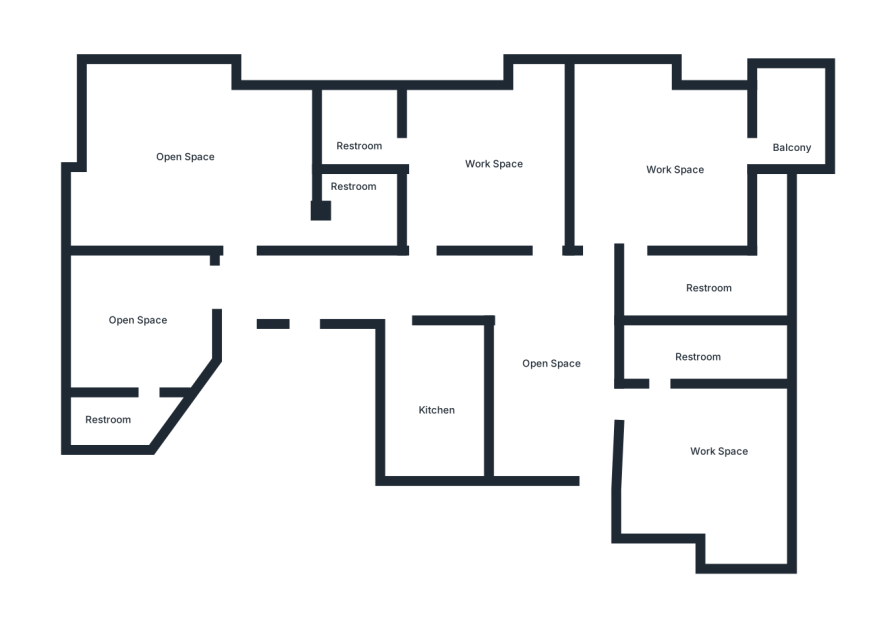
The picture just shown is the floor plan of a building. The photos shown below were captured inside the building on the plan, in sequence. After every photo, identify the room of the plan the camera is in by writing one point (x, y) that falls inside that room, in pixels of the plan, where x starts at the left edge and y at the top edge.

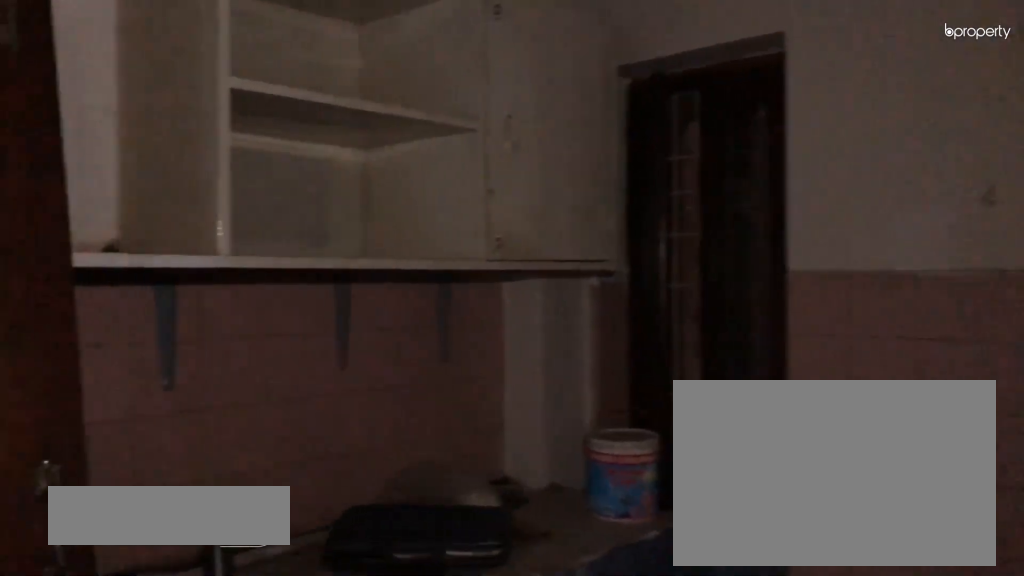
(439, 402)
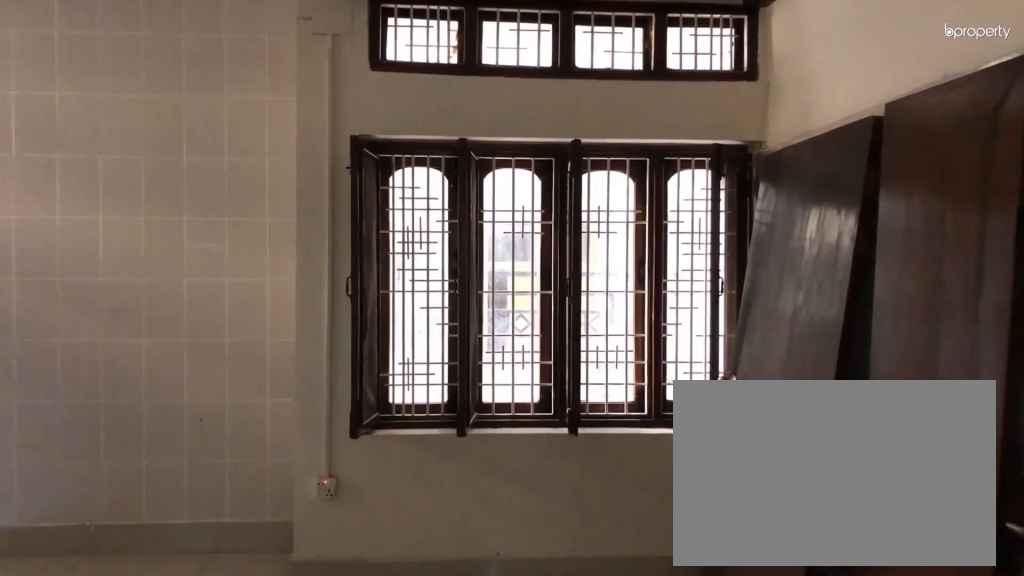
(205, 178)
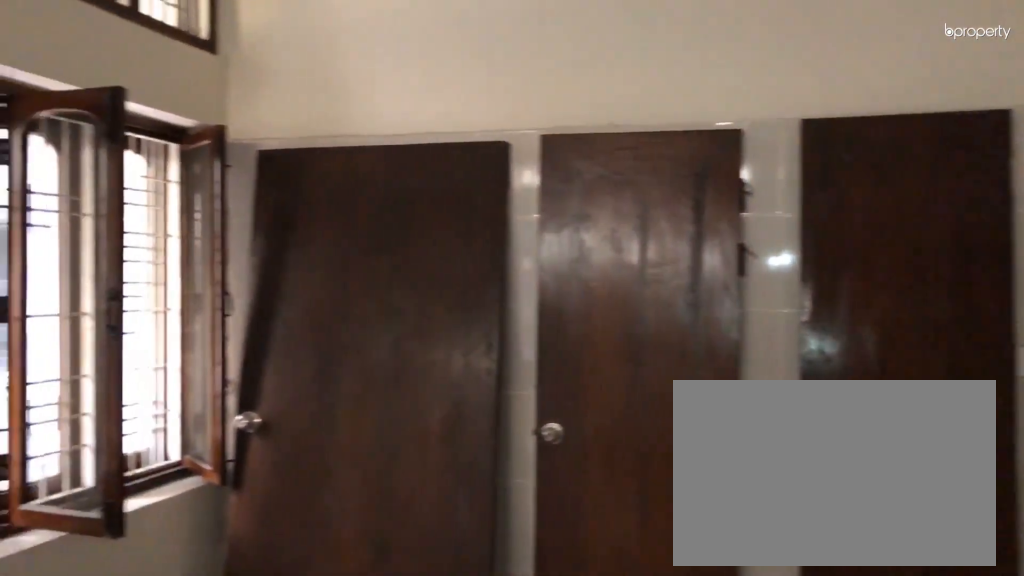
(205, 178)
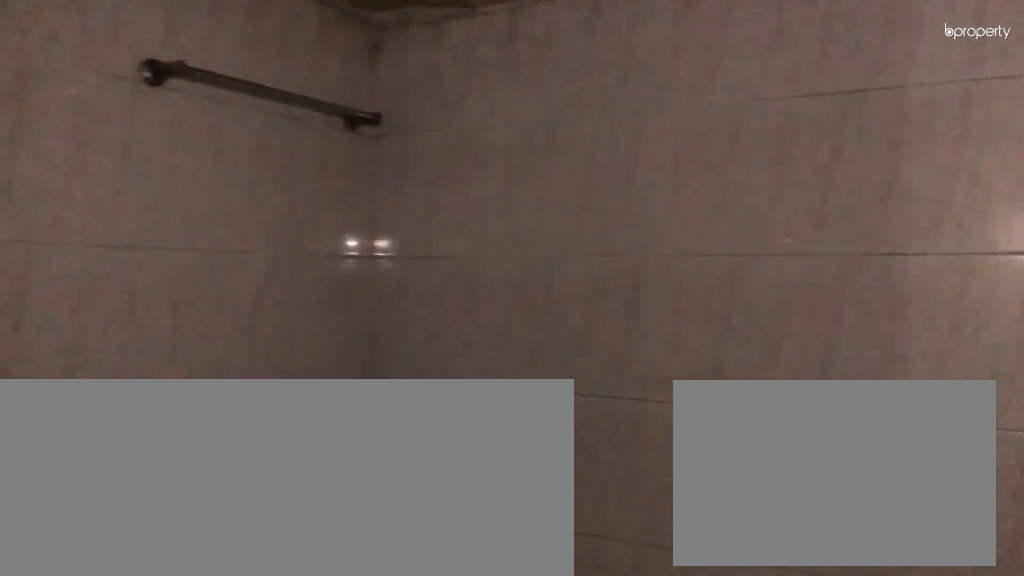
(355, 206)
